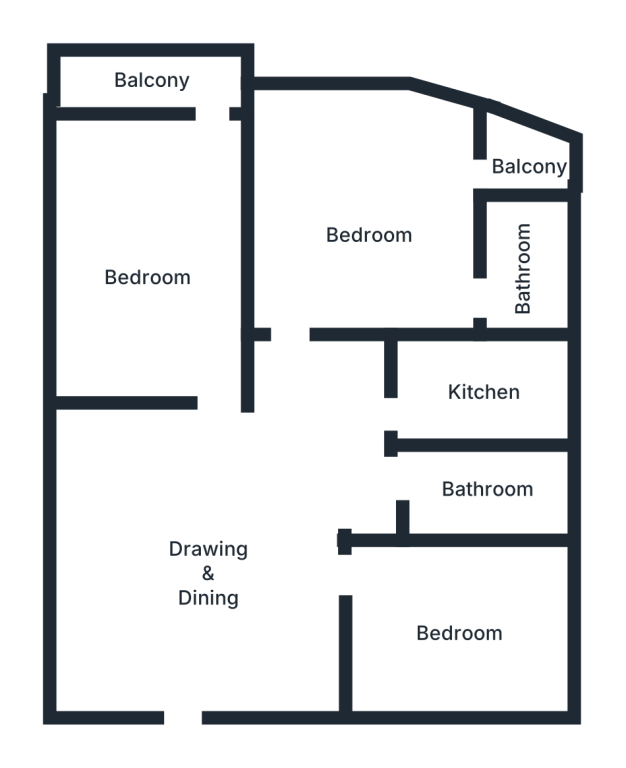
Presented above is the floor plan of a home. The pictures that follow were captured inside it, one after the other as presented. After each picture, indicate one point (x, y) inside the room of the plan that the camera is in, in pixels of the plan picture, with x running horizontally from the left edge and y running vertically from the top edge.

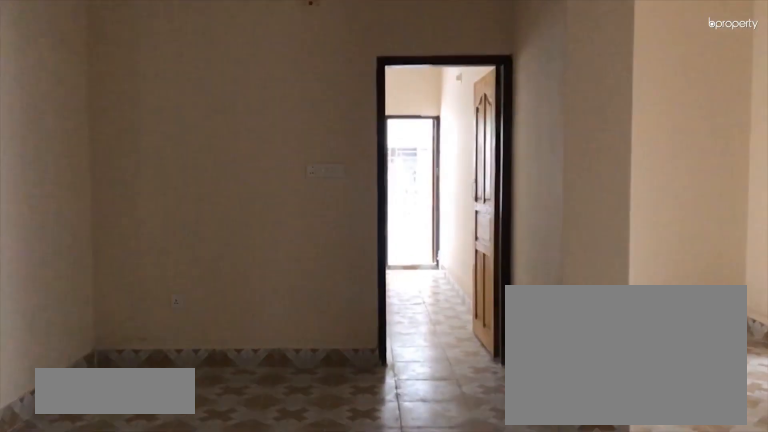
(217, 563)
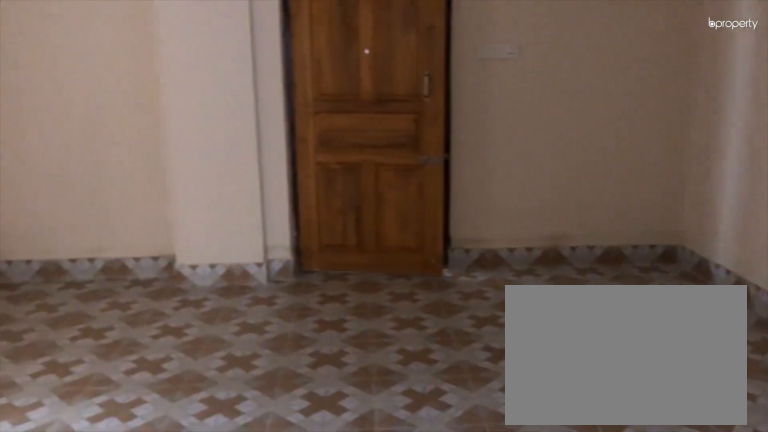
(218, 564)
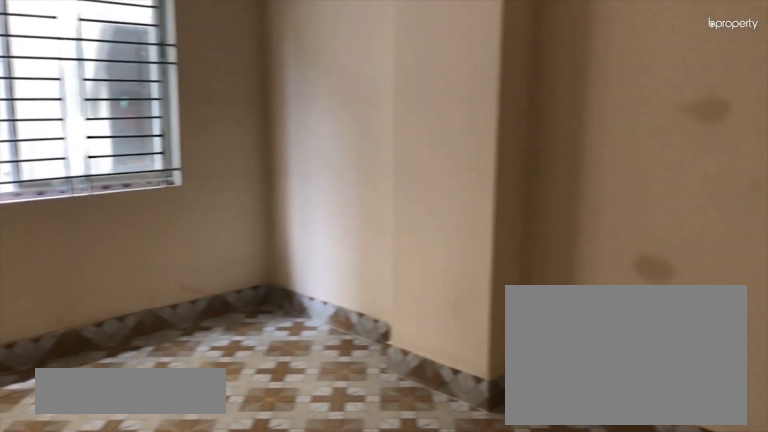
(462, 633)
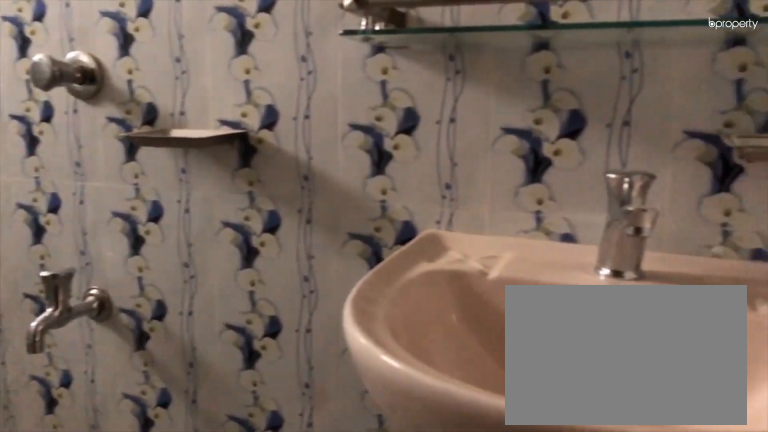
(485, 493)
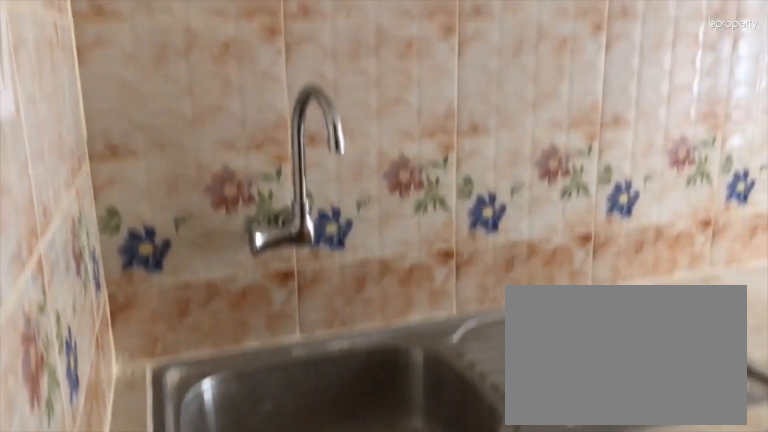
(484, 393)
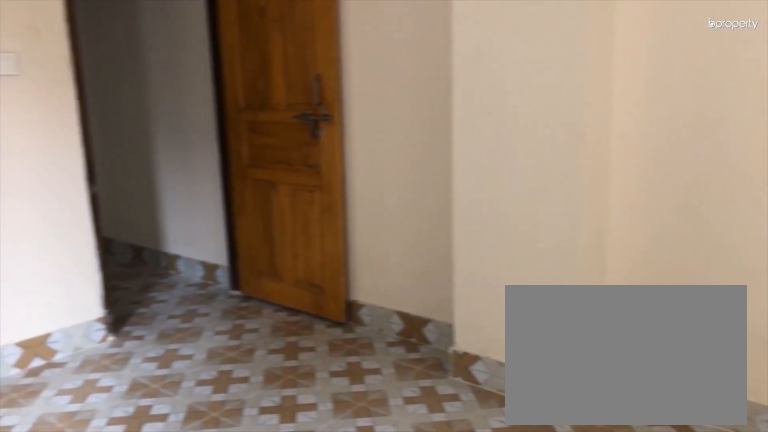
(376, 232)
